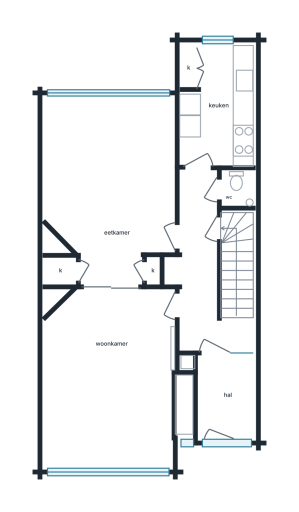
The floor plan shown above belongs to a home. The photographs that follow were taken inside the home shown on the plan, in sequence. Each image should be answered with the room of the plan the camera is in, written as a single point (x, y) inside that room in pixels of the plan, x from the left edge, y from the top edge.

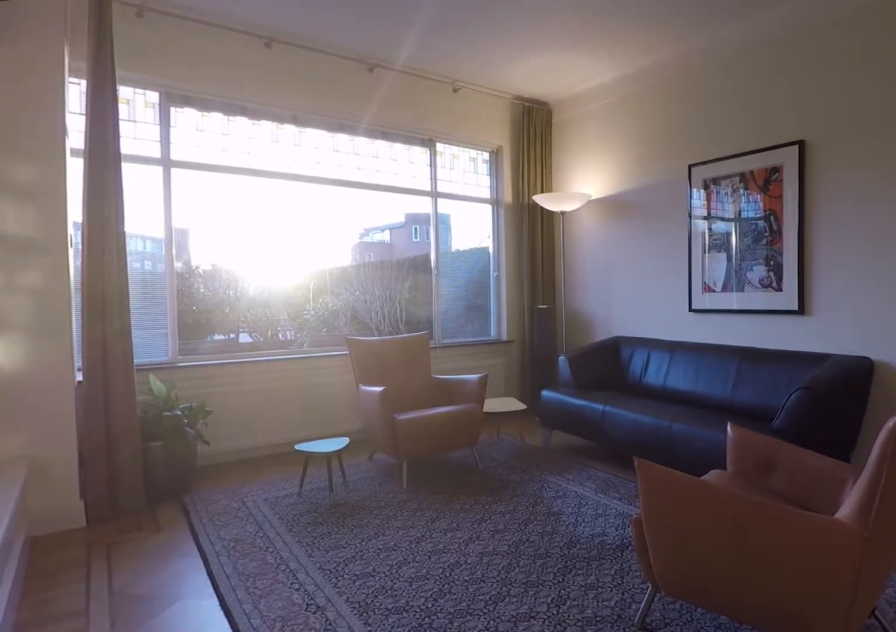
(117, 373)
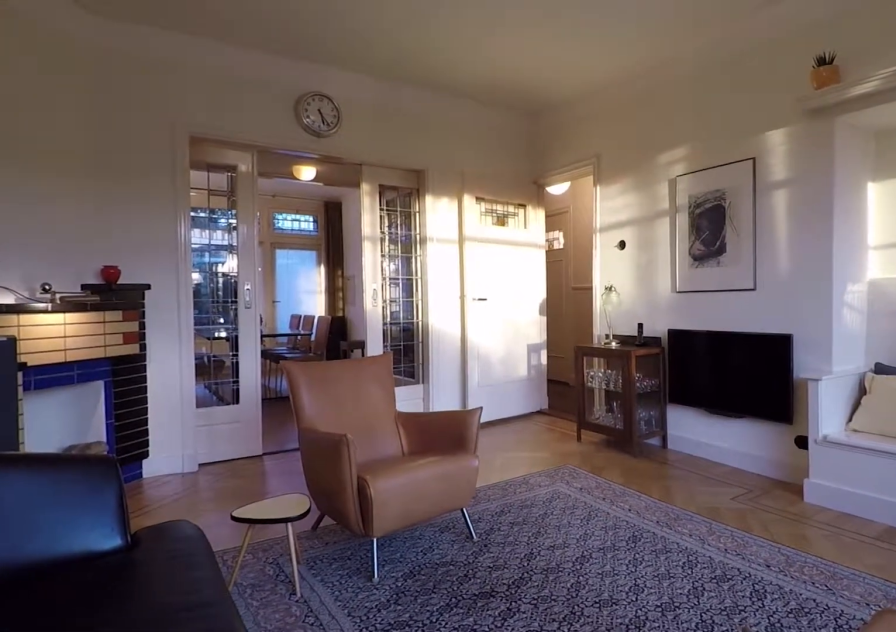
(117, 373)
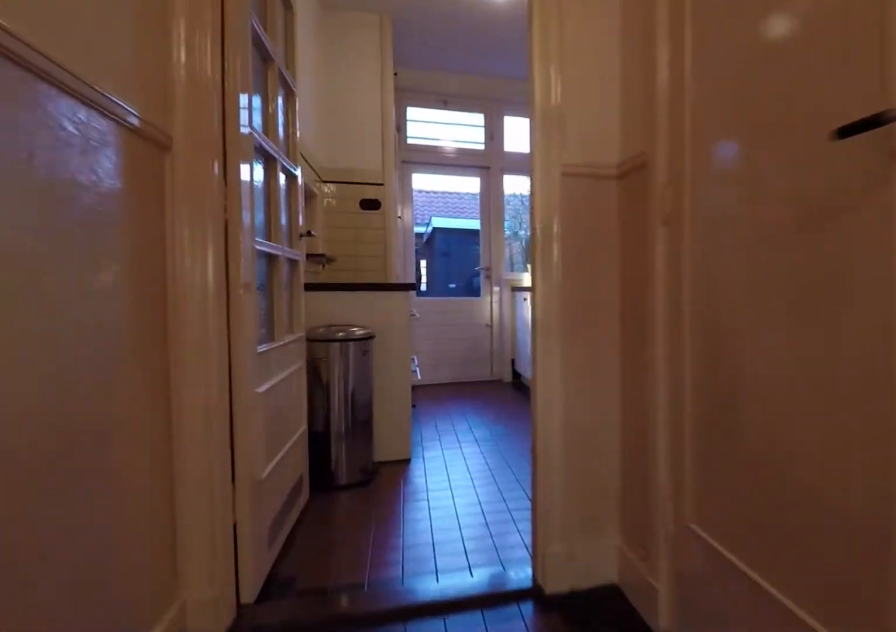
(202, 272)
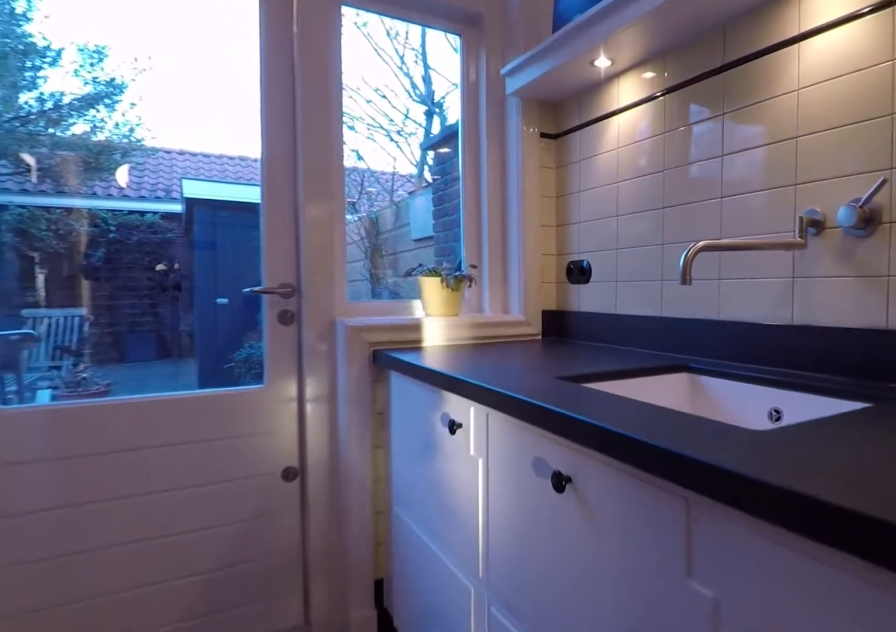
(220, 108)
